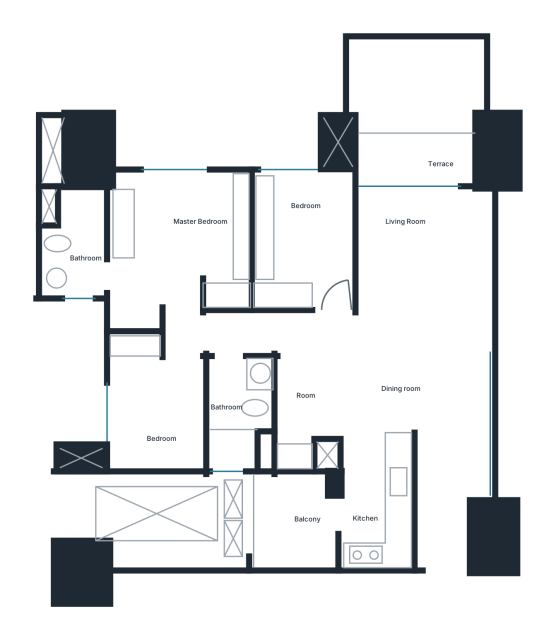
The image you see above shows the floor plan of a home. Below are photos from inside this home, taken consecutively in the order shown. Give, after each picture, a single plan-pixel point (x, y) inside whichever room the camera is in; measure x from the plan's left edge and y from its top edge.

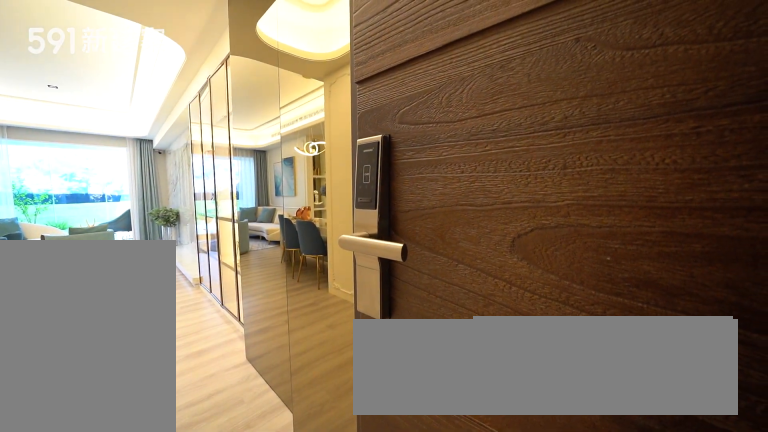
(449, 537)
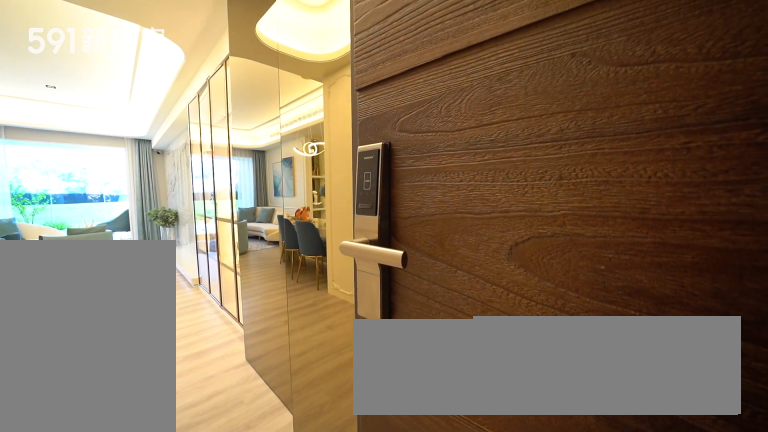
(449, 537)
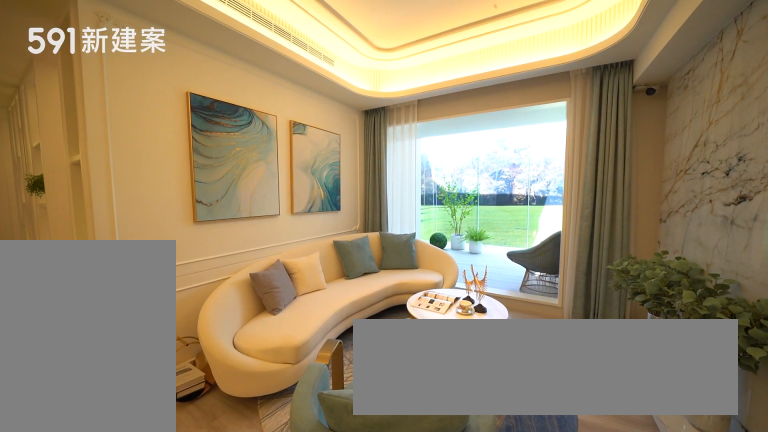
(422, 247)
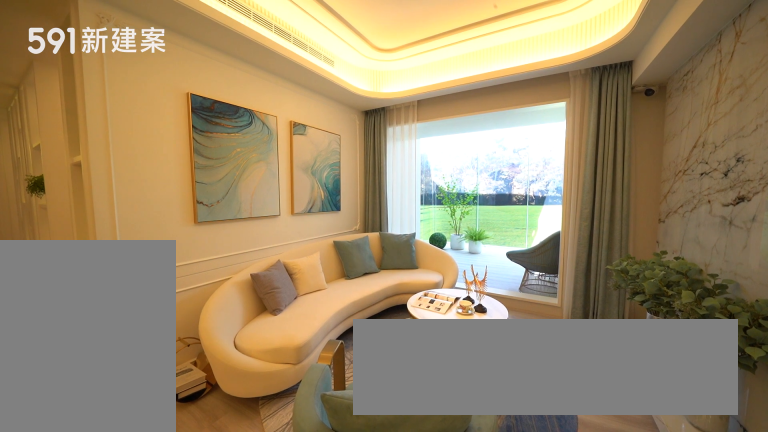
(422, 247)
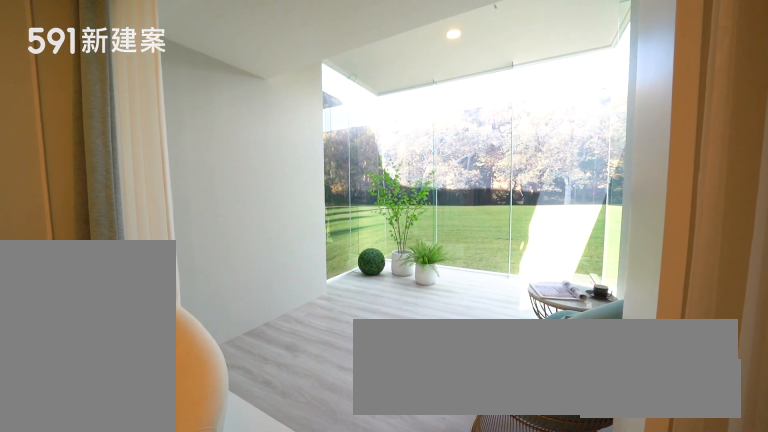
(422, 111)
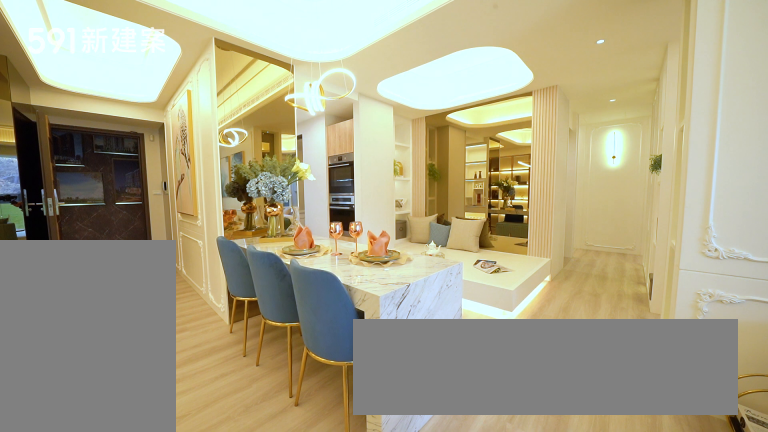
(403, 383)
